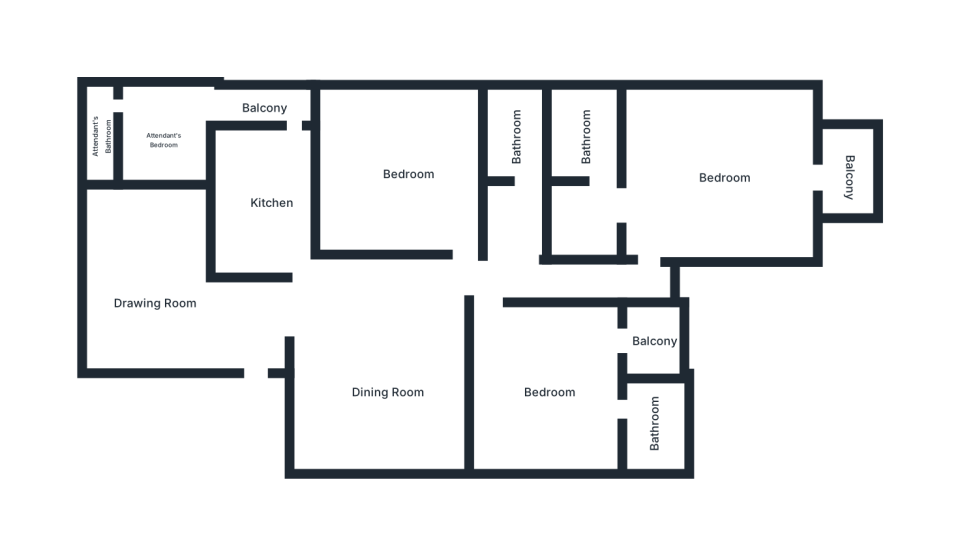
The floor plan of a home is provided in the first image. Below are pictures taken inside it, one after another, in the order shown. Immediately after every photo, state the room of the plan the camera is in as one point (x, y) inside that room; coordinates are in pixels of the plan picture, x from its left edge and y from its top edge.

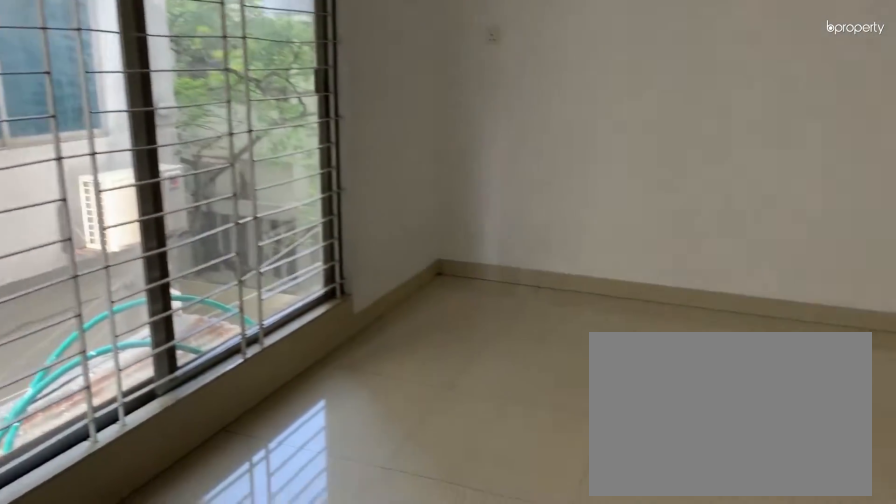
(157, 303)
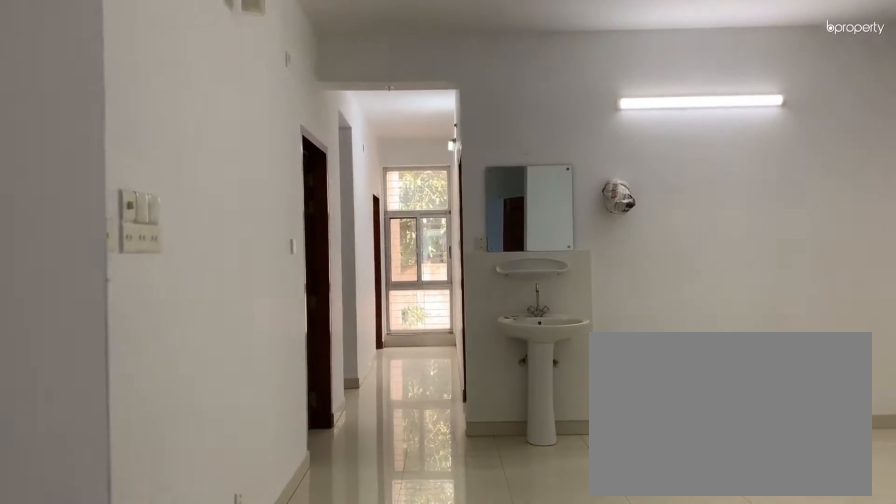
(388, 396)
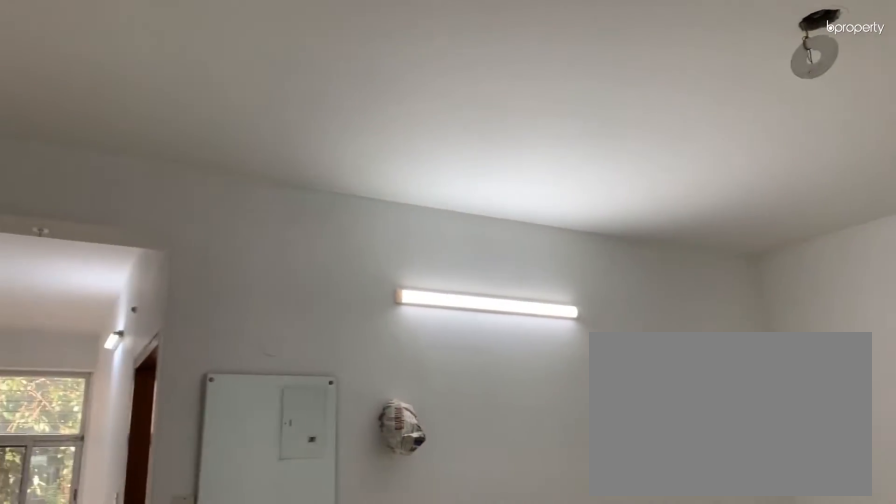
(388, 396)
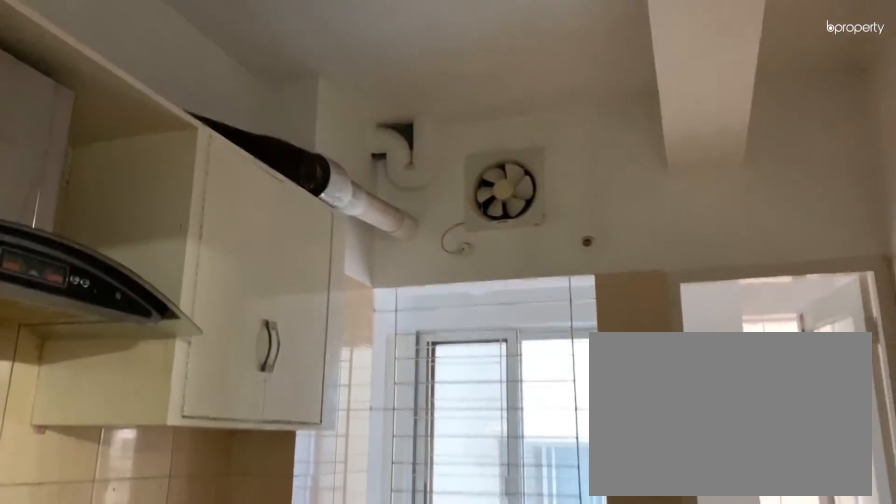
(272, 202)
